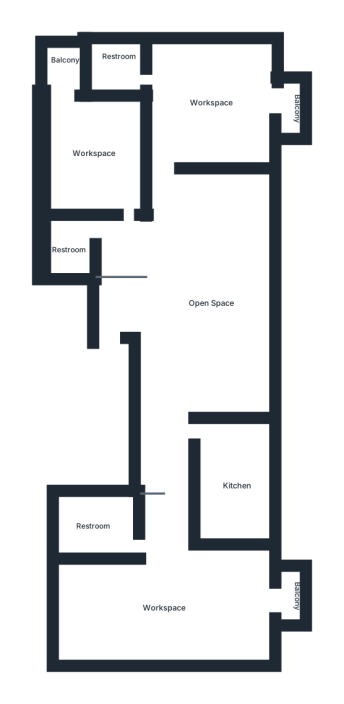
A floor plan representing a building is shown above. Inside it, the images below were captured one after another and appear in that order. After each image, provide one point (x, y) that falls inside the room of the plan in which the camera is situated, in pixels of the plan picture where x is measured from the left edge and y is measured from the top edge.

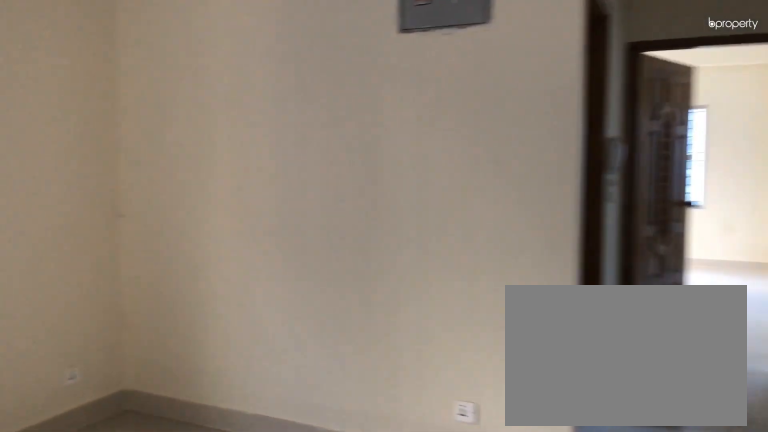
(203, 291)
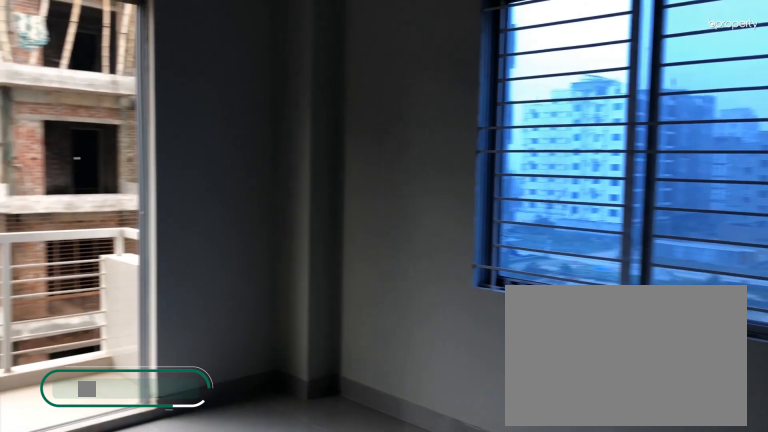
(166, 610)
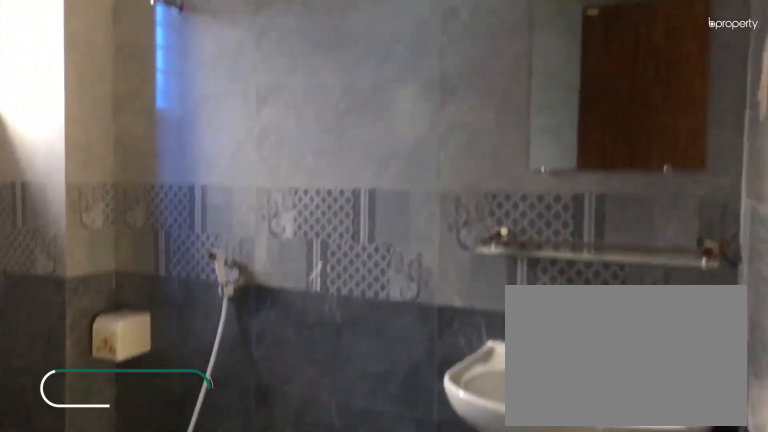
(94, 528)
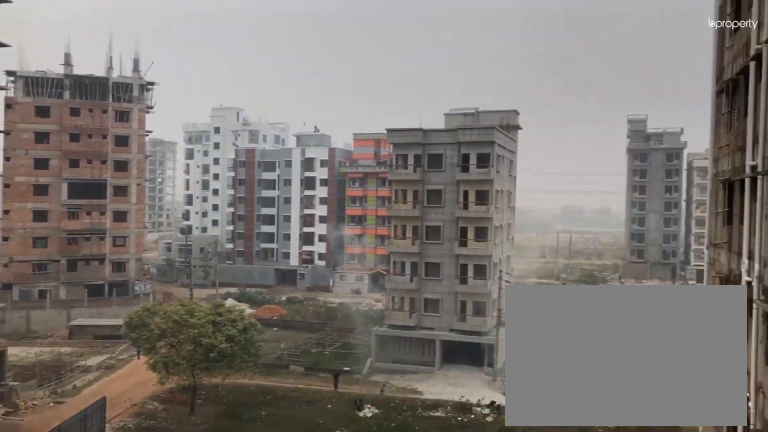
(287, 604)
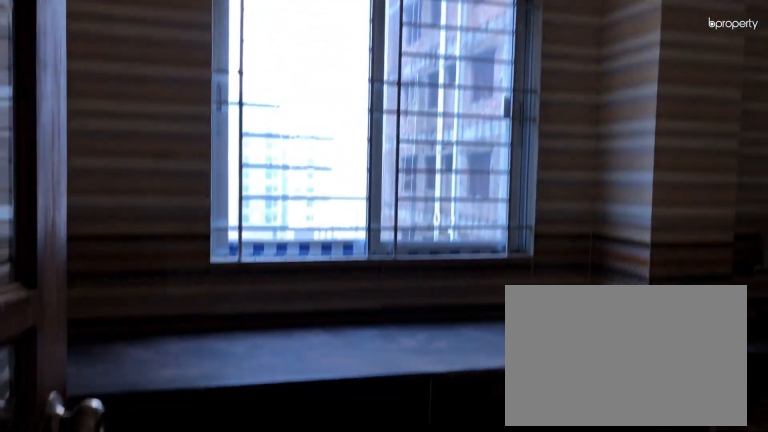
(232, 479)
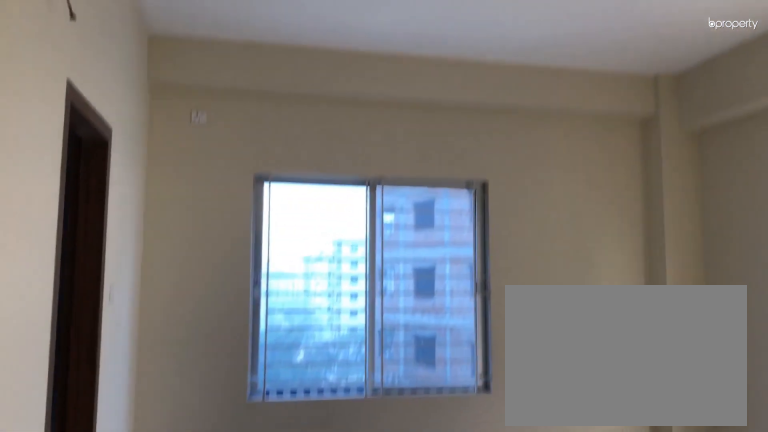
(208, 102)
